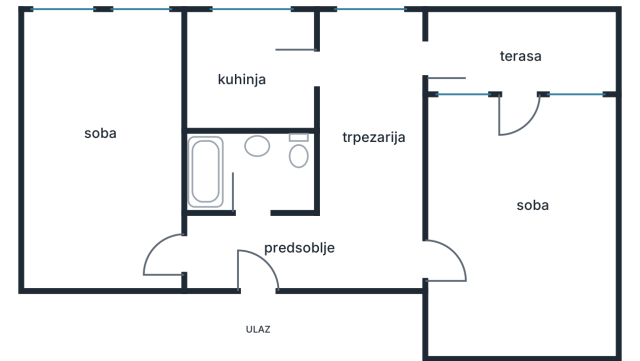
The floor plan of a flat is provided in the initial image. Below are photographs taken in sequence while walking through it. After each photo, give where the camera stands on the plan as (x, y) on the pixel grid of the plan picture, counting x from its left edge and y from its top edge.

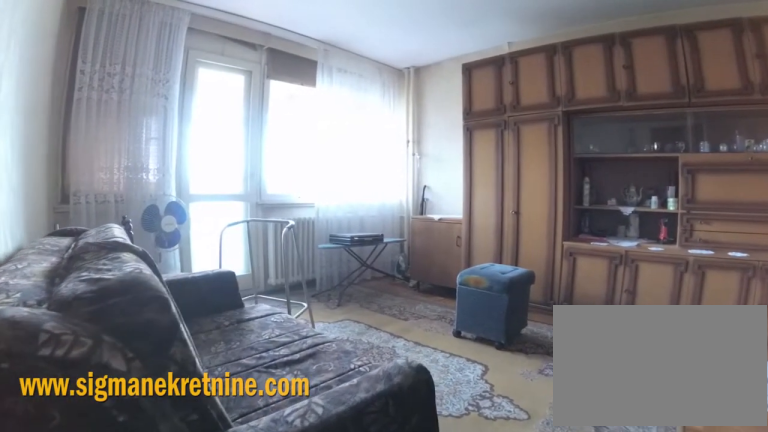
(426, 263)
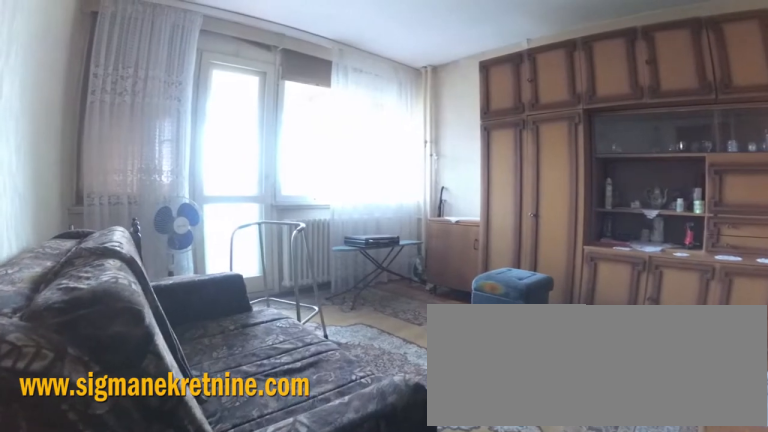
(429, 263)
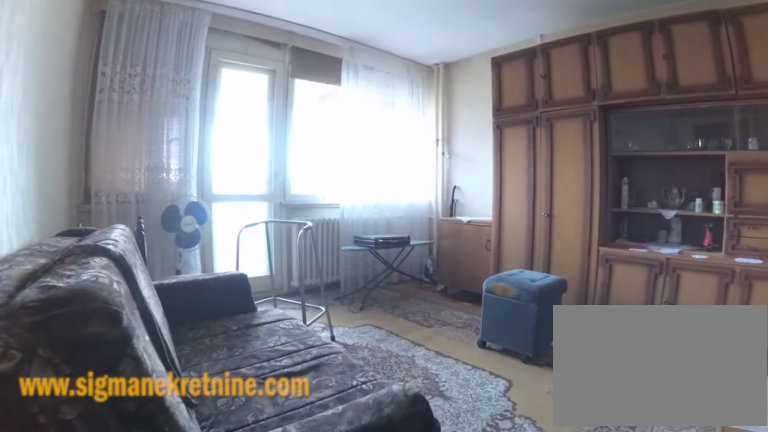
(429, 263)
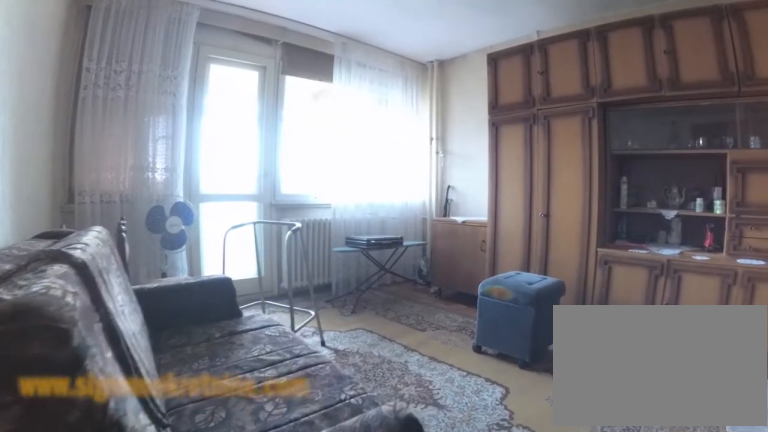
(428, 262)
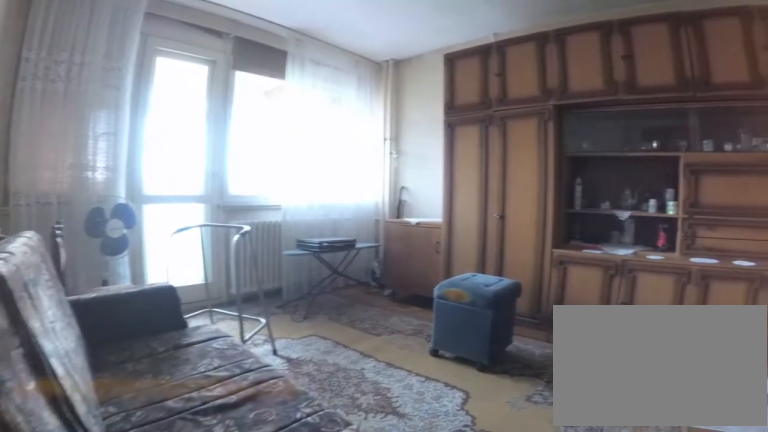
(427, 260)
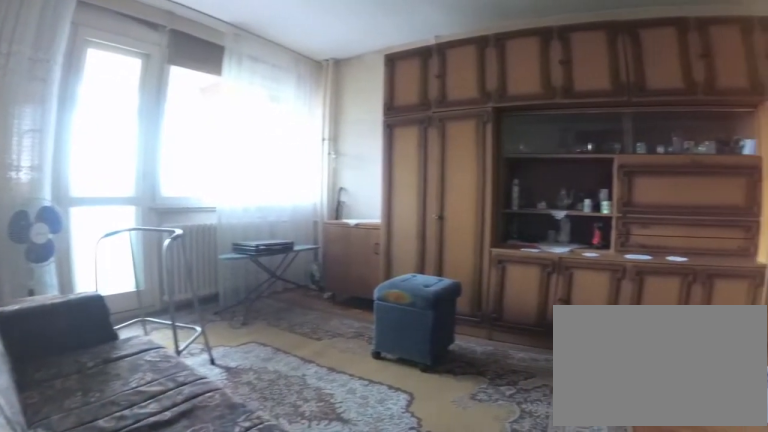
(427, 259)
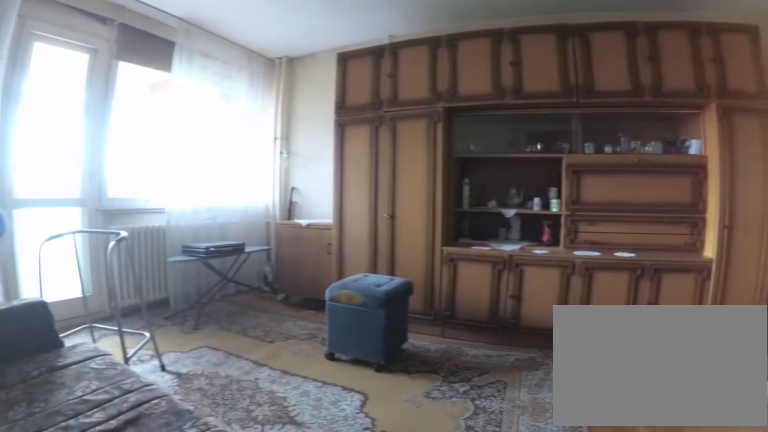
(427, 258)
